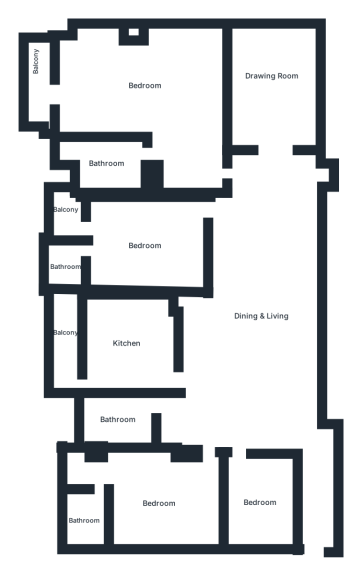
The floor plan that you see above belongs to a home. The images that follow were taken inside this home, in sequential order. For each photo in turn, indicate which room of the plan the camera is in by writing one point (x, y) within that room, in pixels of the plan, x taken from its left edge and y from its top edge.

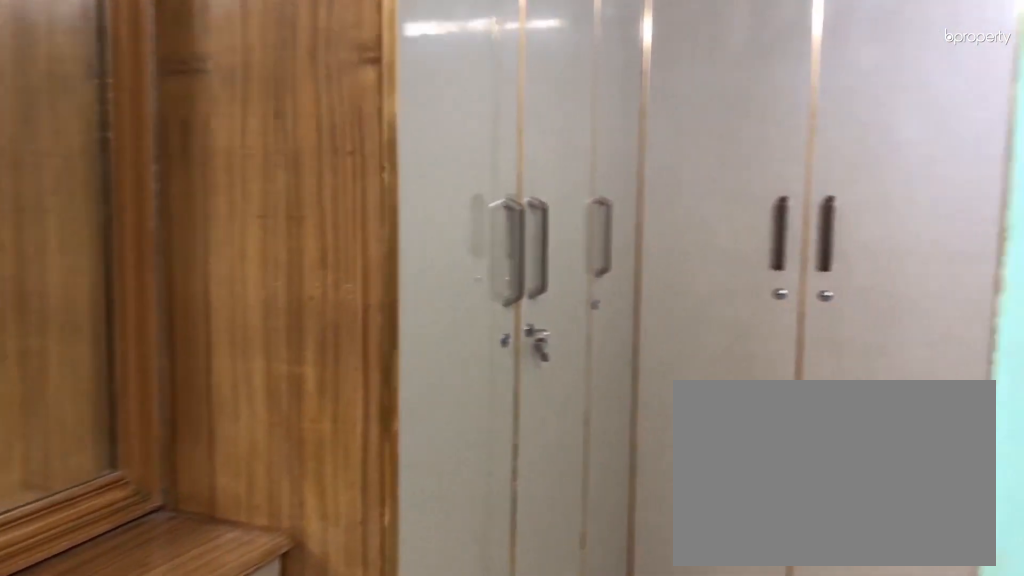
(146, 243)
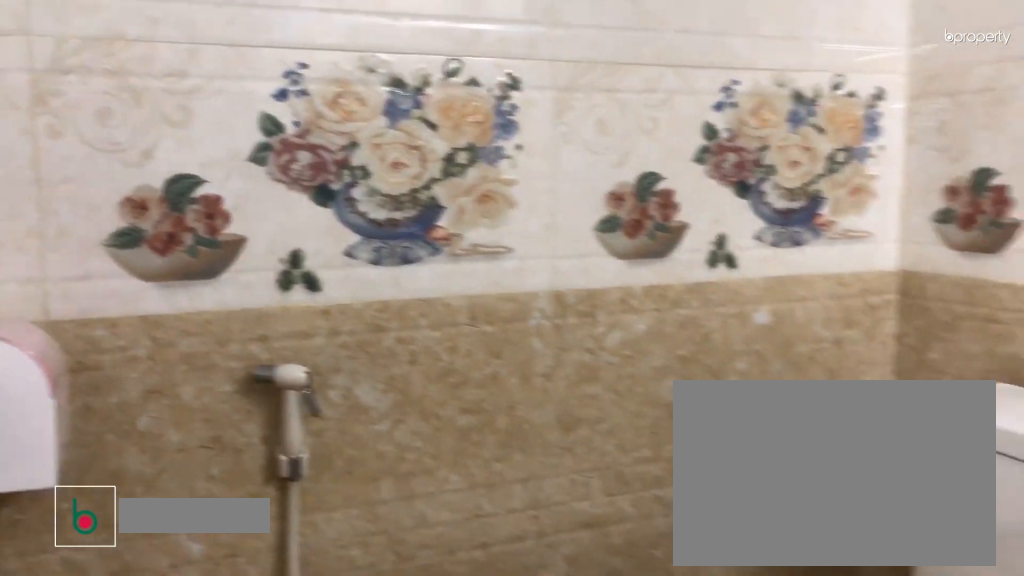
(65, 267)
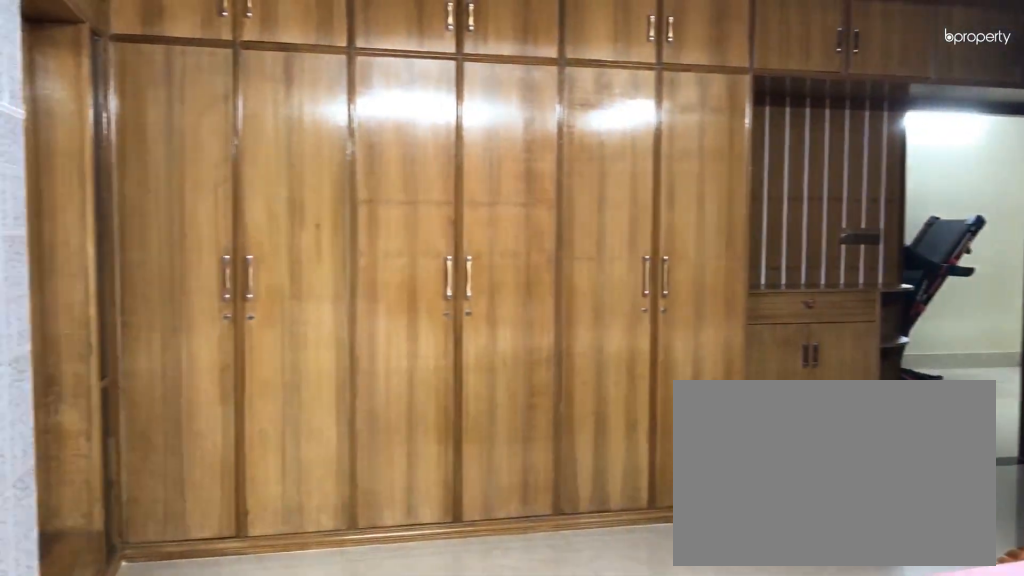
(135, 87)
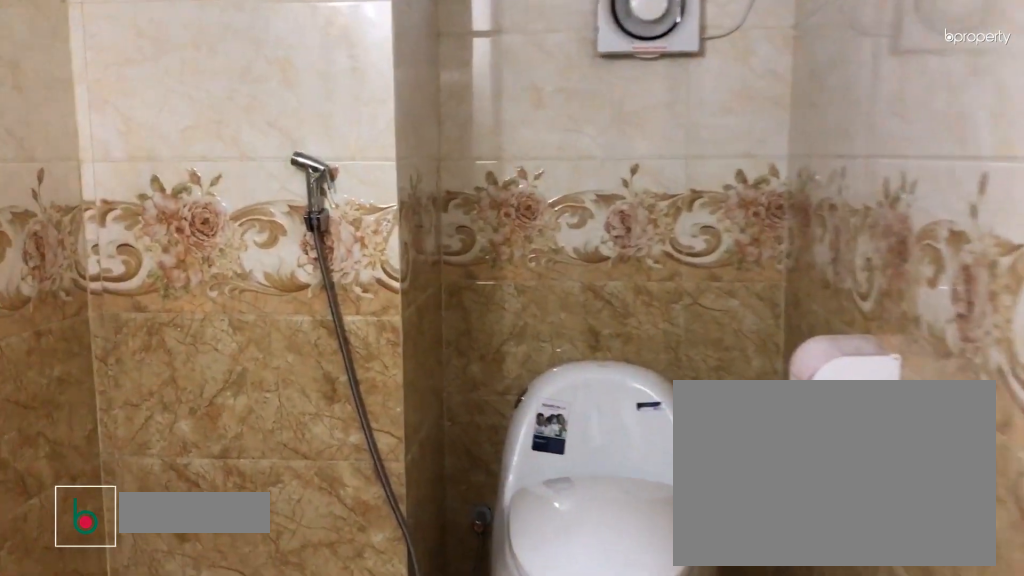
(106, 162)
